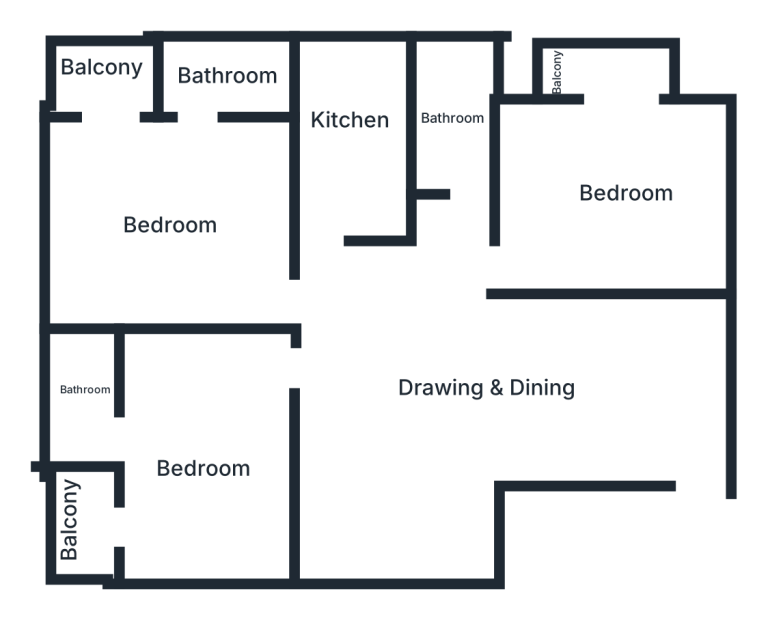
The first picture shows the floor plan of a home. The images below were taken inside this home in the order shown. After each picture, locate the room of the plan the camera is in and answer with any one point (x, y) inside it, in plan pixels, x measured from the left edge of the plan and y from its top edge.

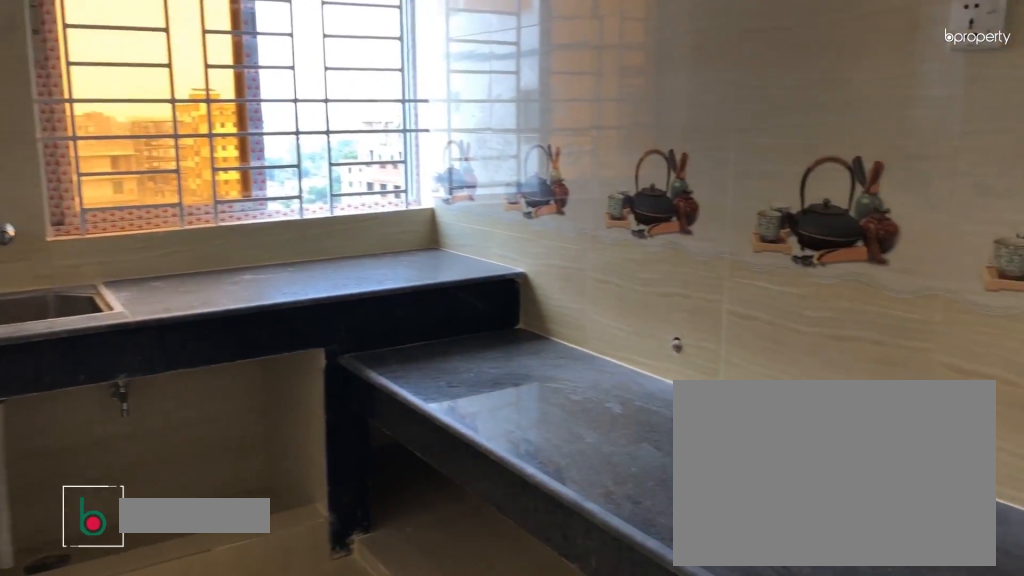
(357, 130)
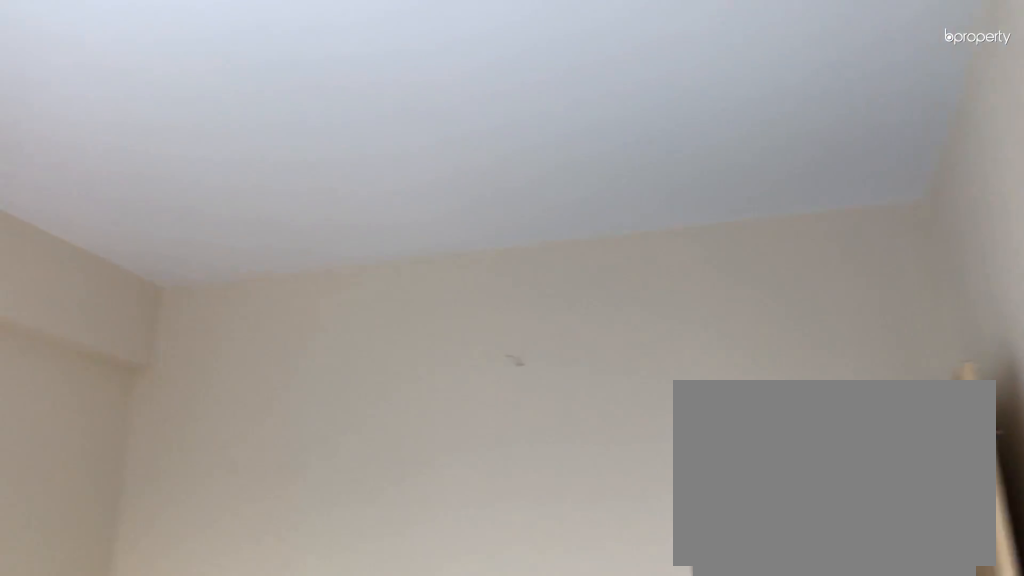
(160, 208)
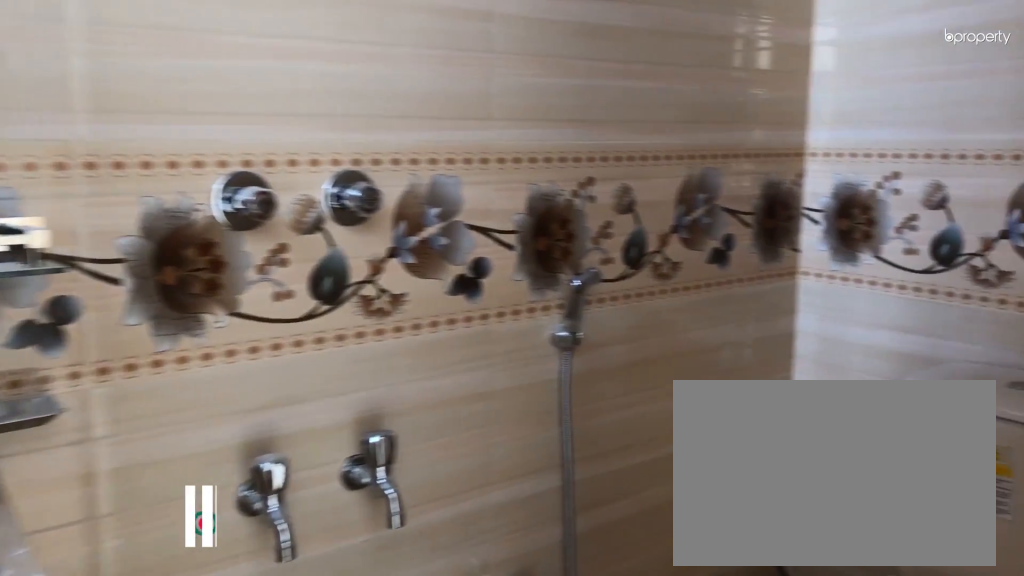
(233, 79)
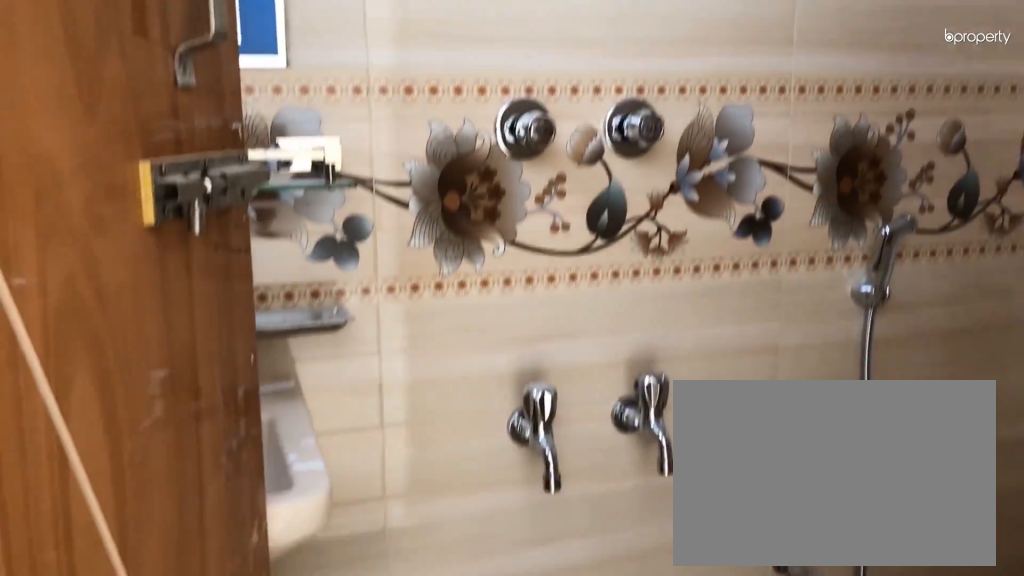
(233, 79)
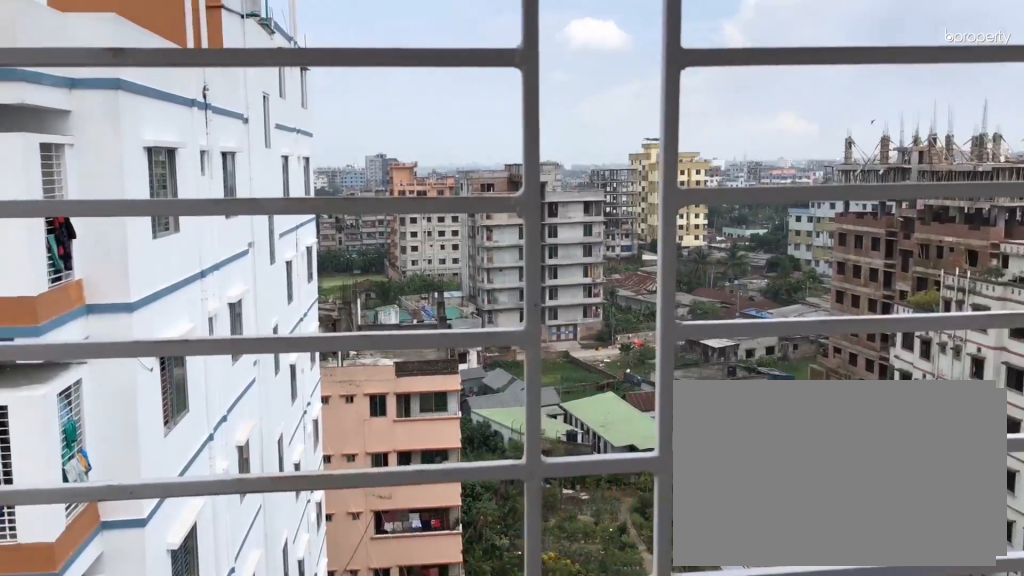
(99, 77)
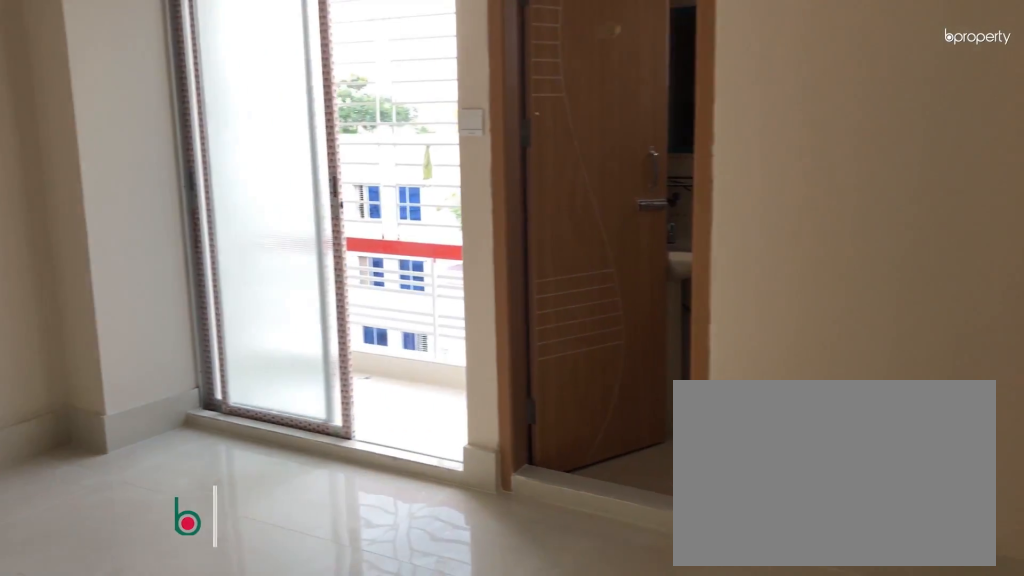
(205, 453)
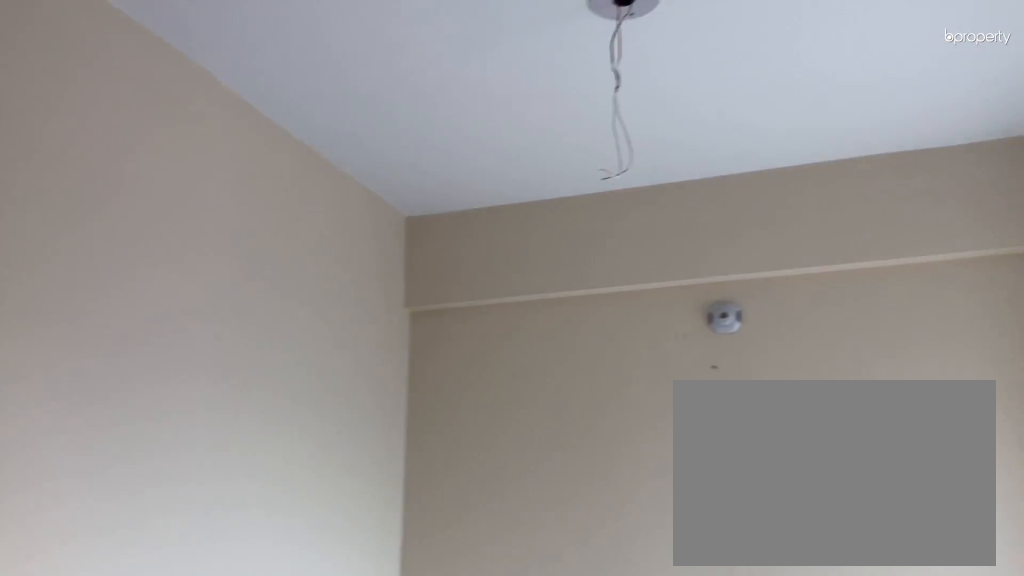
(205, 453)
